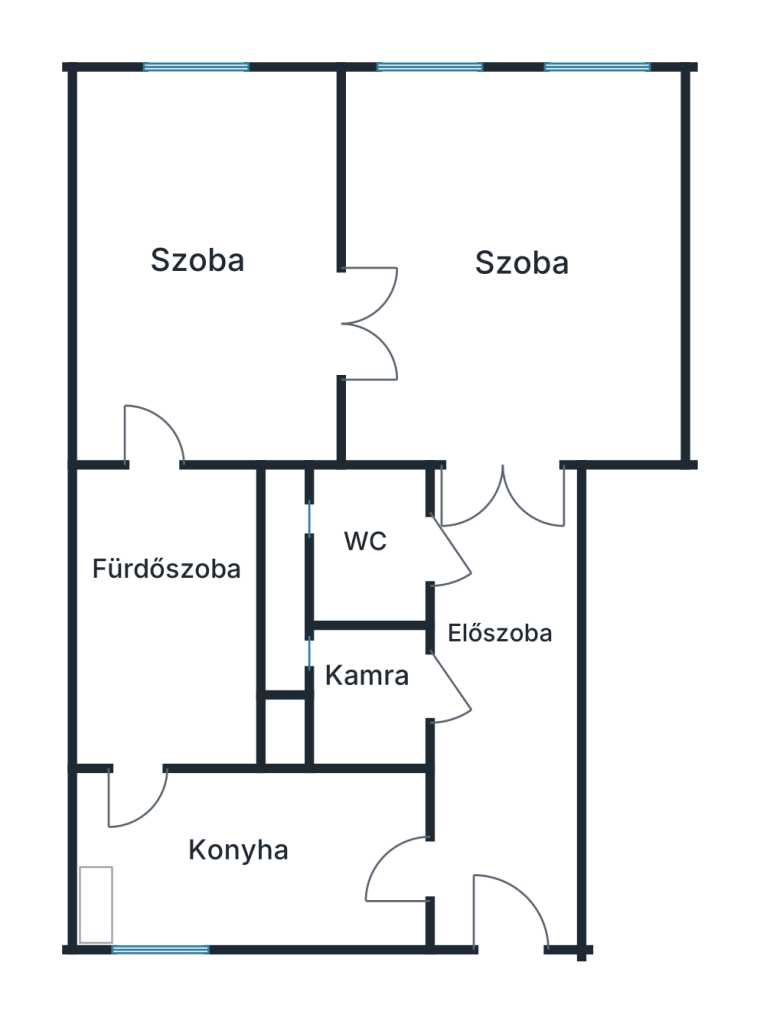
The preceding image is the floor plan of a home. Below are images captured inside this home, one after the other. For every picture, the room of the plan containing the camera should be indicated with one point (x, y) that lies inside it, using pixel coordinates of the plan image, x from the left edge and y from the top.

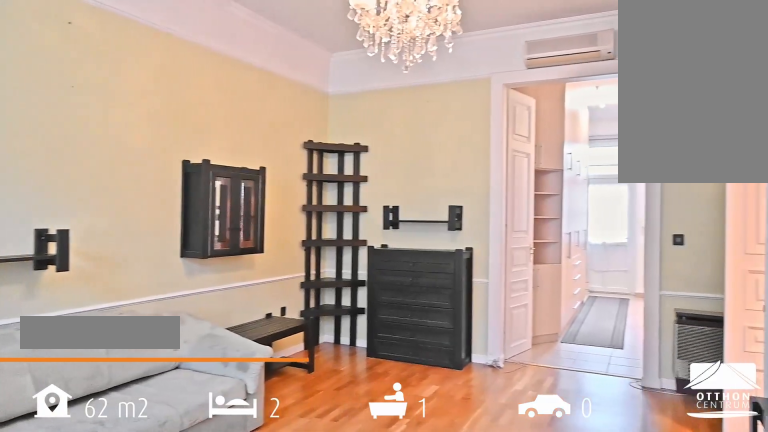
(510, 270)
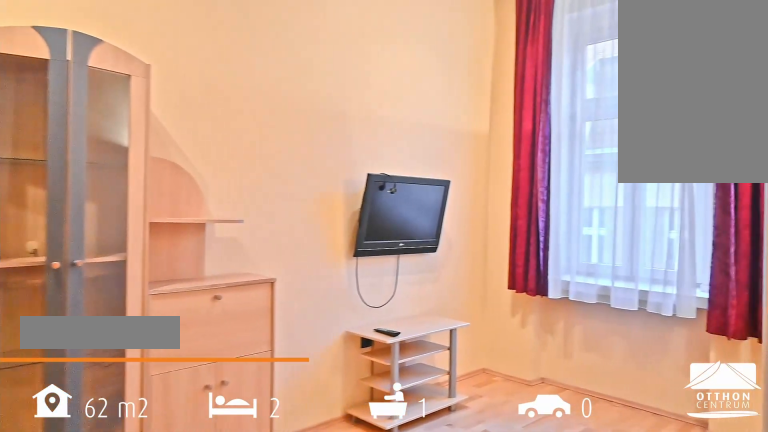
(208, 270)
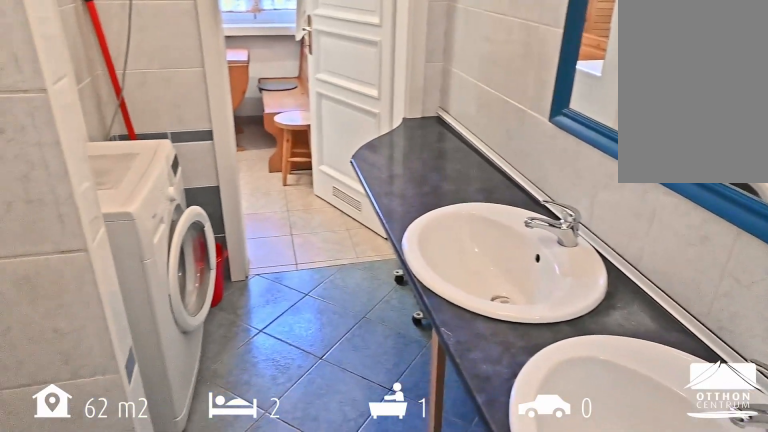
(169, 624)
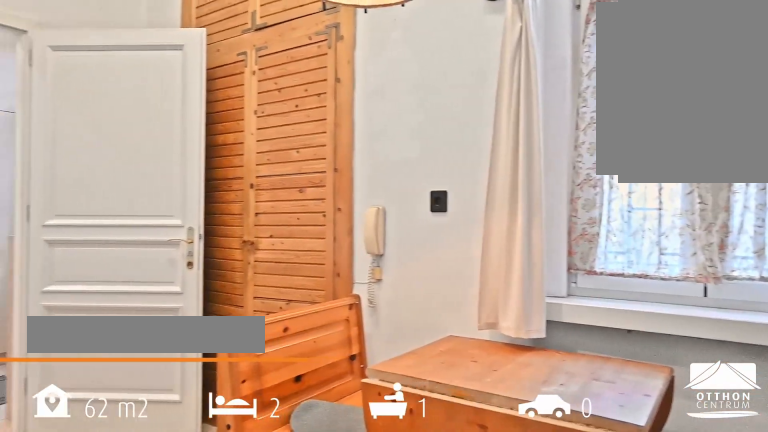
(253, 861)
